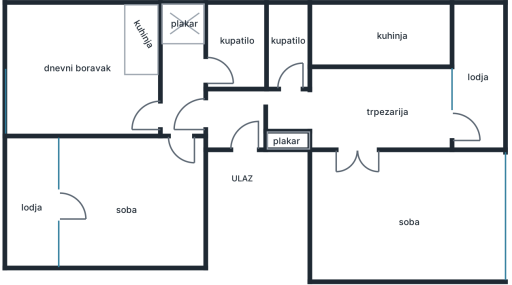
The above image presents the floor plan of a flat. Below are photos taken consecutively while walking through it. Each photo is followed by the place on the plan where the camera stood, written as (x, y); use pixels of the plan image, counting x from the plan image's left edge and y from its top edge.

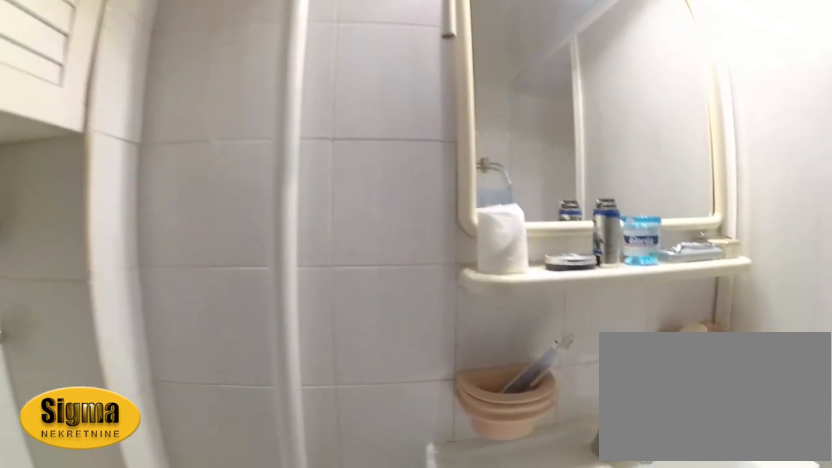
(236, 74)
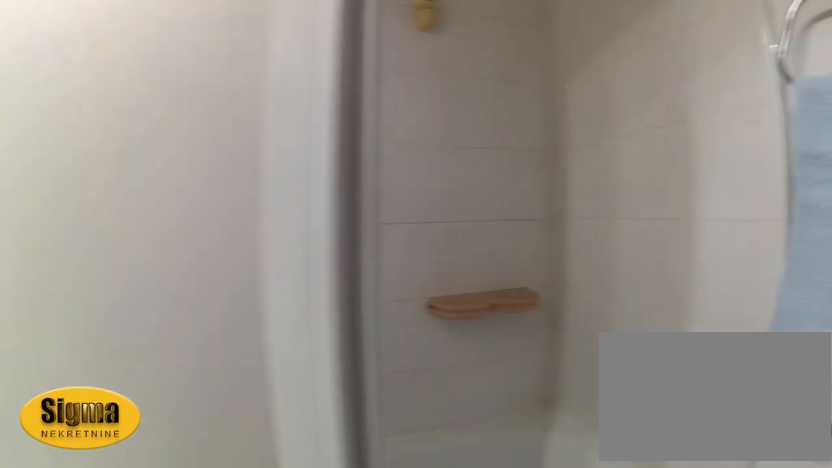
(226, 53)
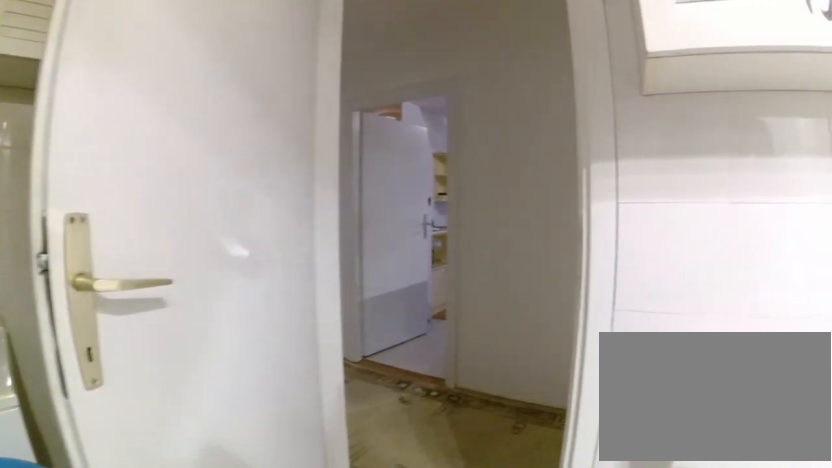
(247, 59)
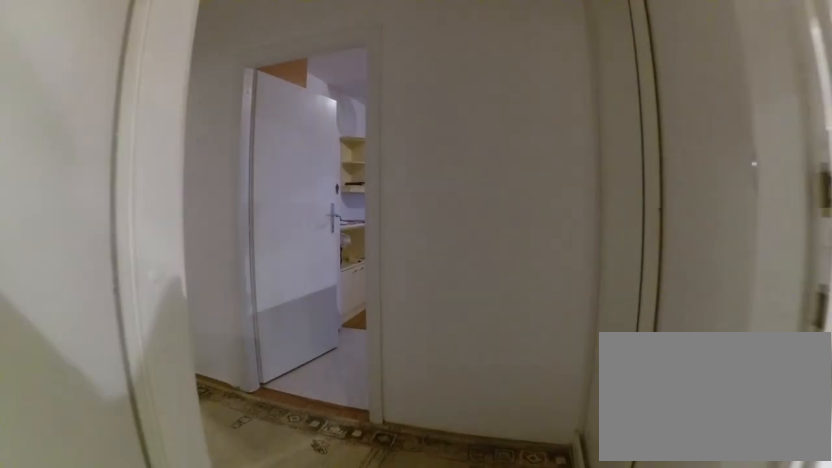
(222, 59)
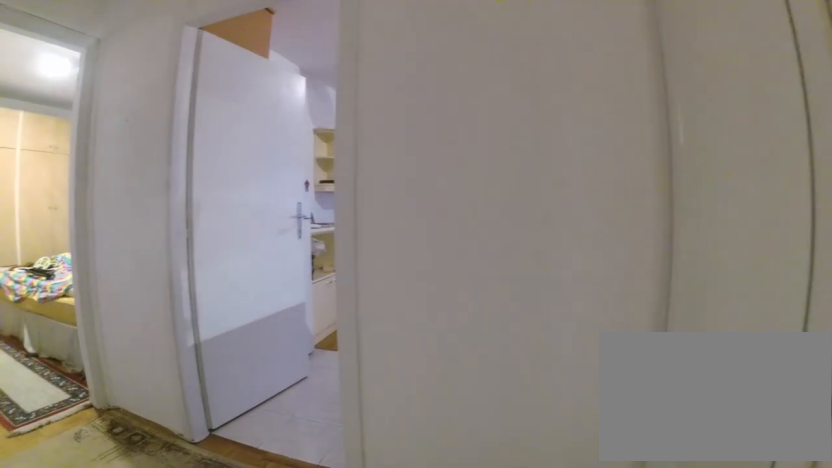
(202, 59)
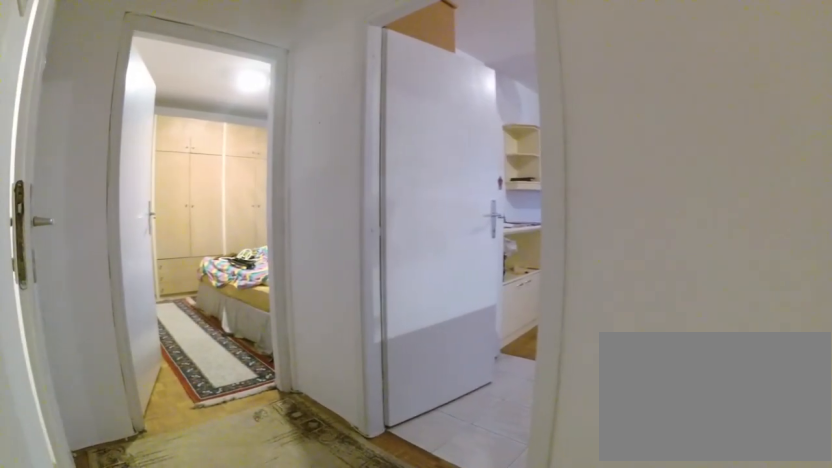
(192, 48)
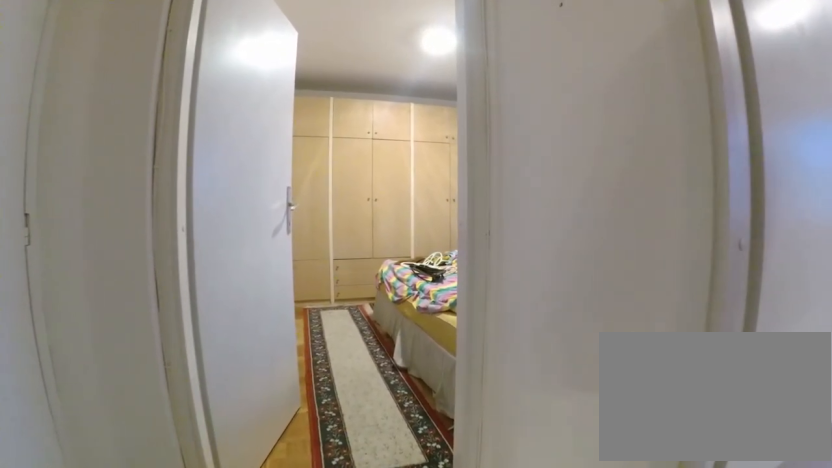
(187, 79)
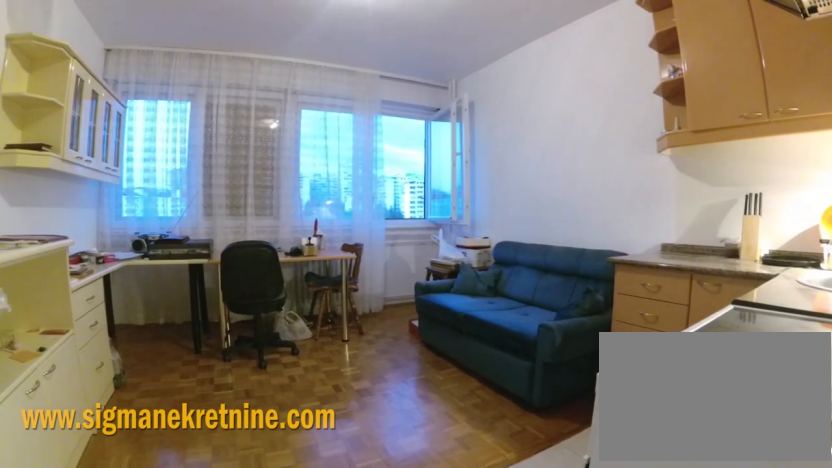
(170, 121)
